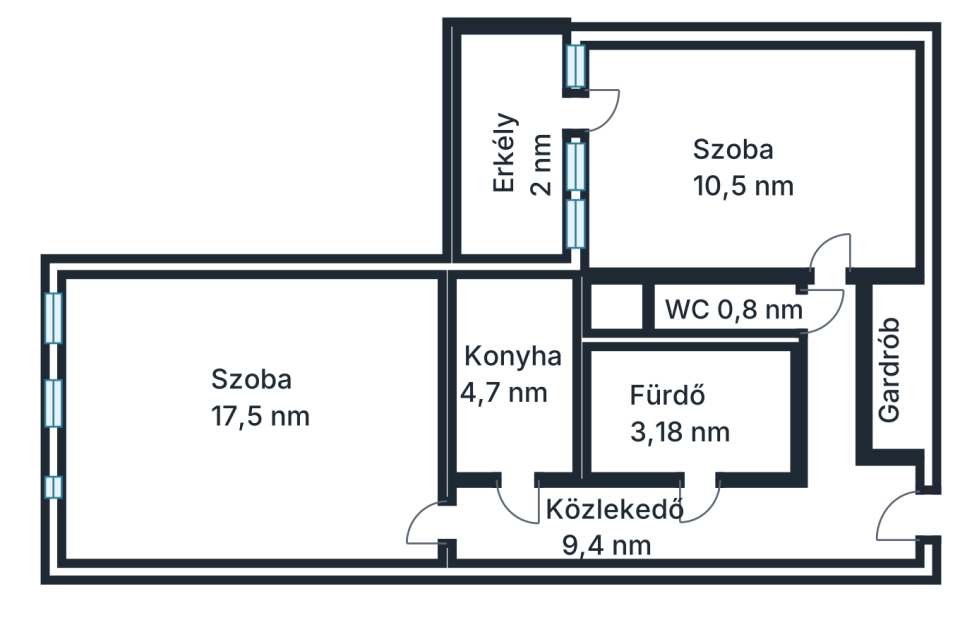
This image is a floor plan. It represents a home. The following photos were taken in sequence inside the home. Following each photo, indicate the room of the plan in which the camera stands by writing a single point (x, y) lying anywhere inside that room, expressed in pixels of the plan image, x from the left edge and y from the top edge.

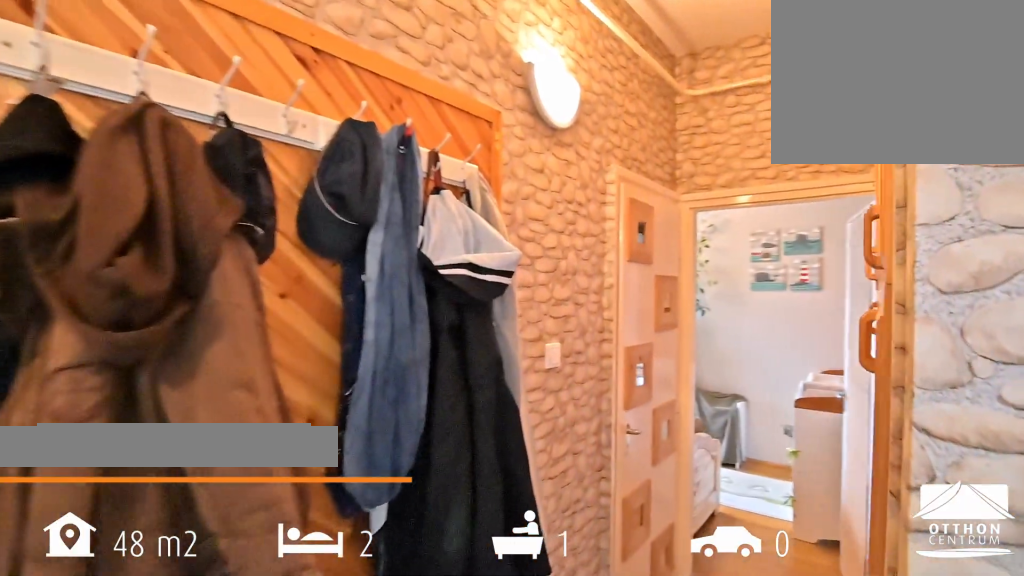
(827, 528)
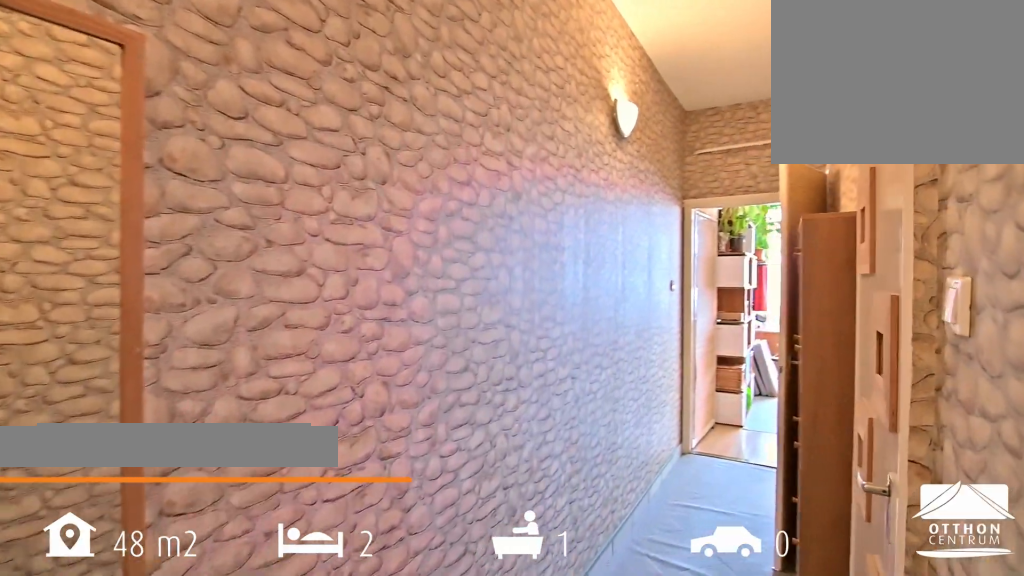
(827, 527)
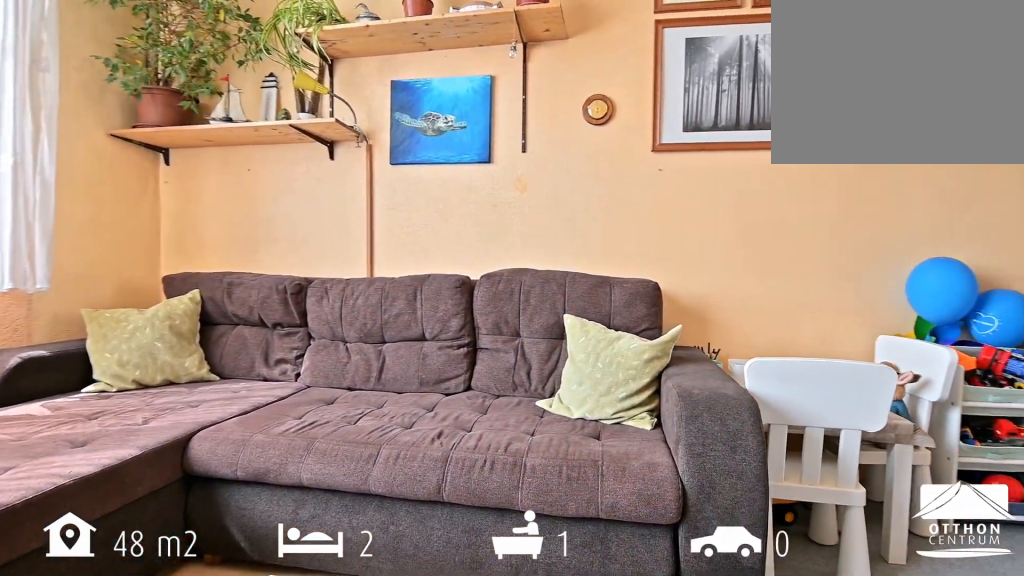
(286, 402)
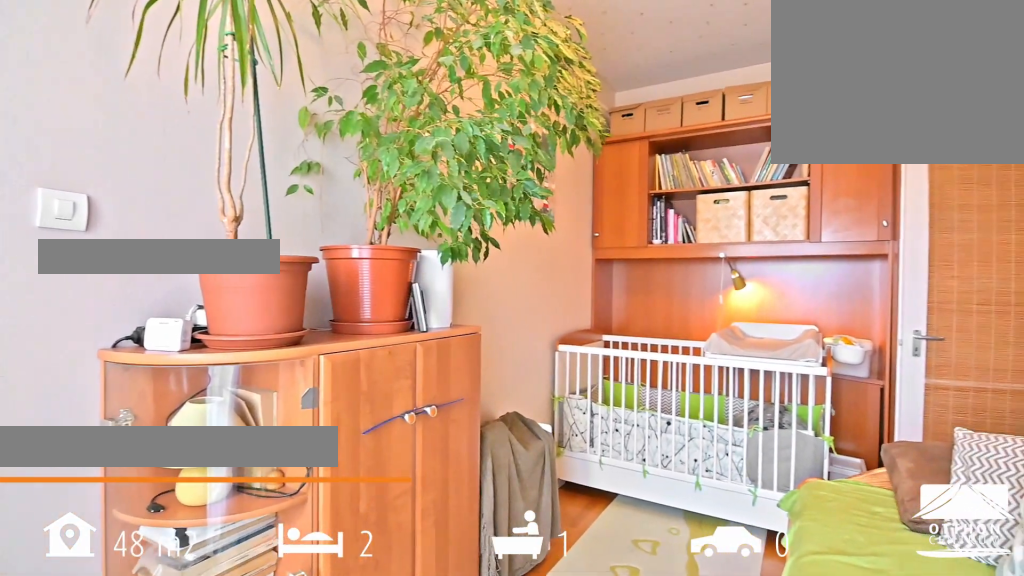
(743, 173)
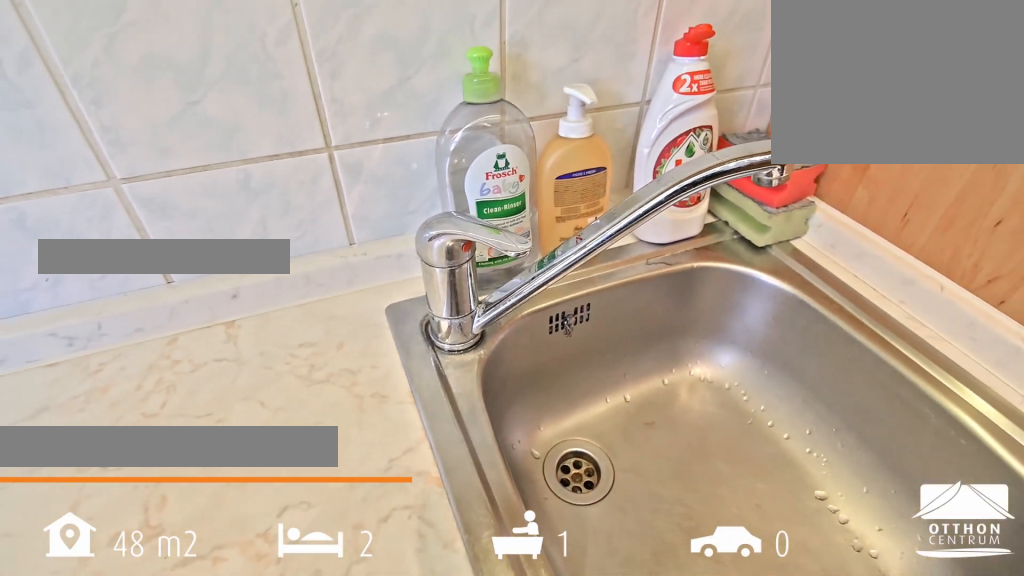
(515, 402)
